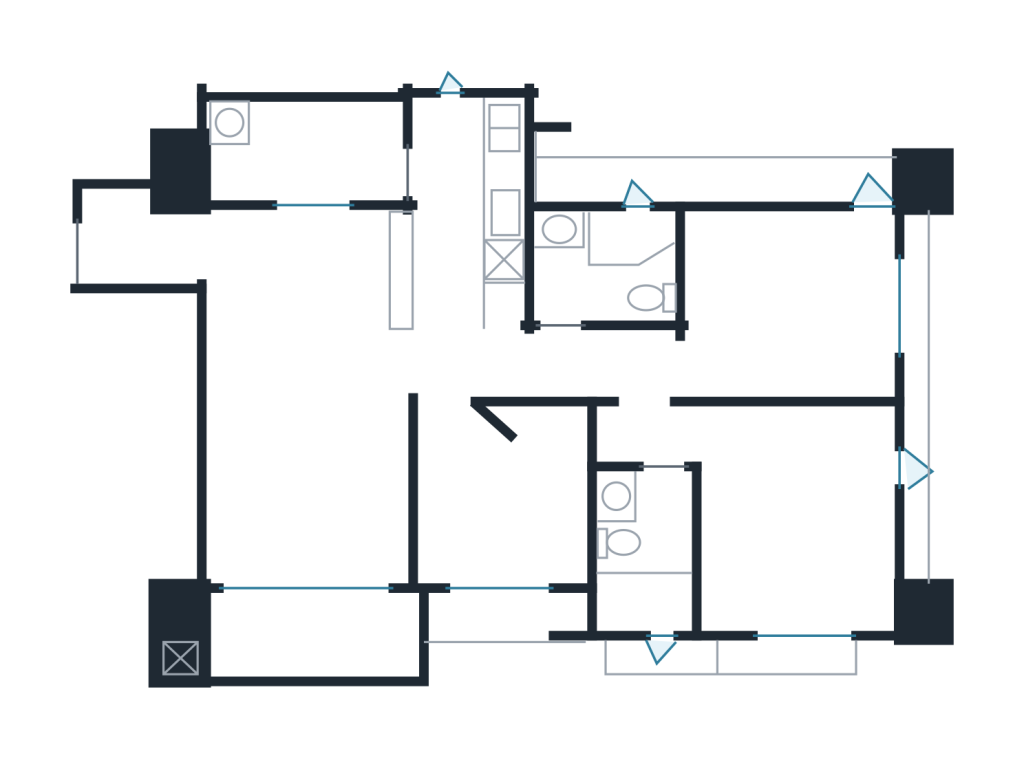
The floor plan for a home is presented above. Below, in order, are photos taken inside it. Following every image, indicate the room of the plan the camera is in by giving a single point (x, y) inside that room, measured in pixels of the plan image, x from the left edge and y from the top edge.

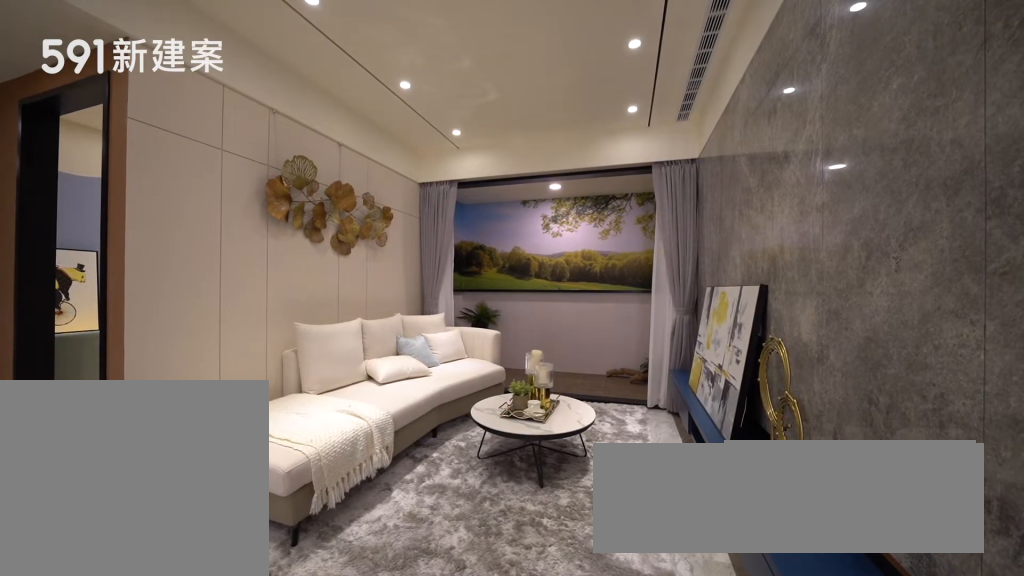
(311, 474)
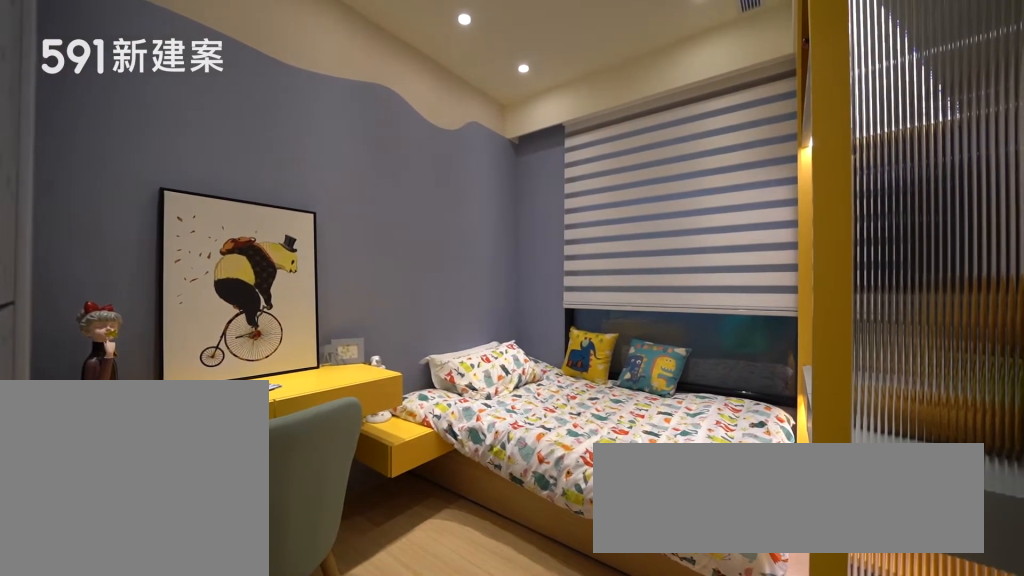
(509, 496)
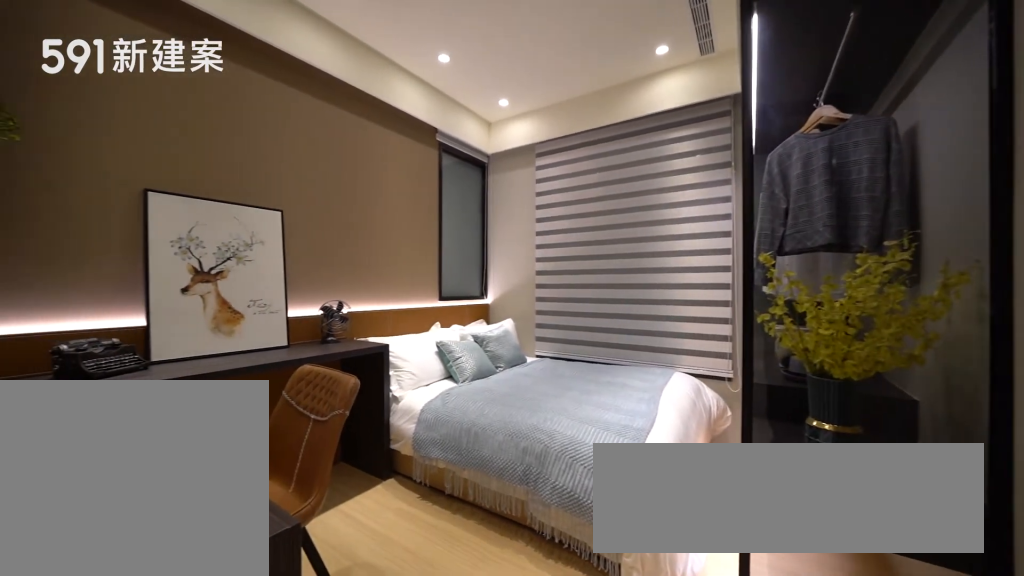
(796, 299)
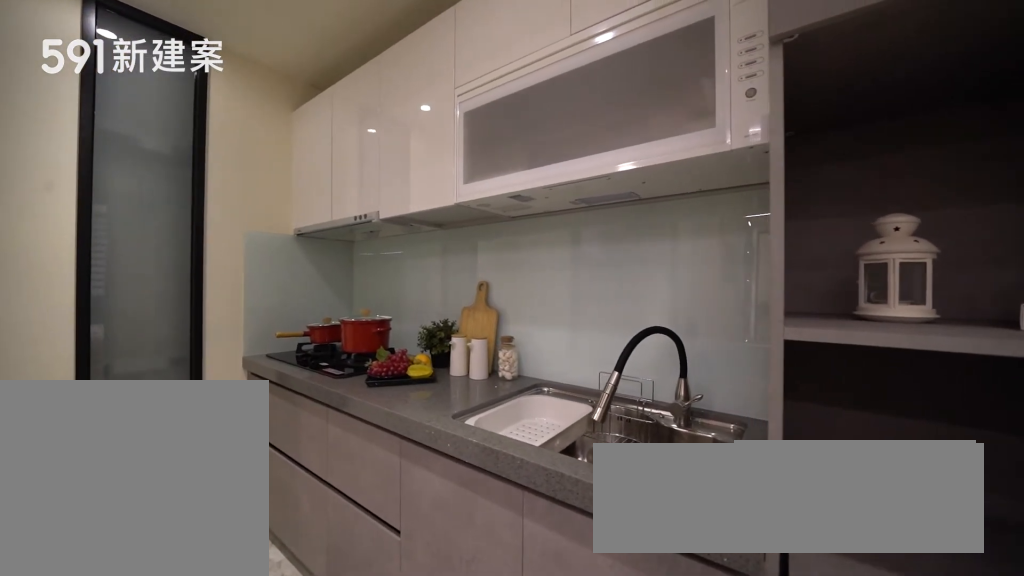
(469, 205)
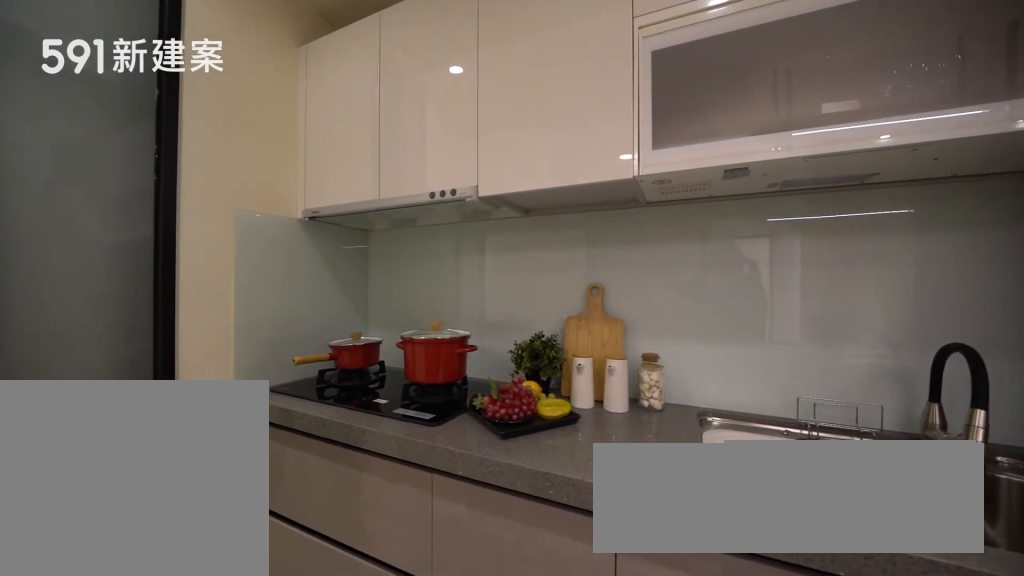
(469, 205)
